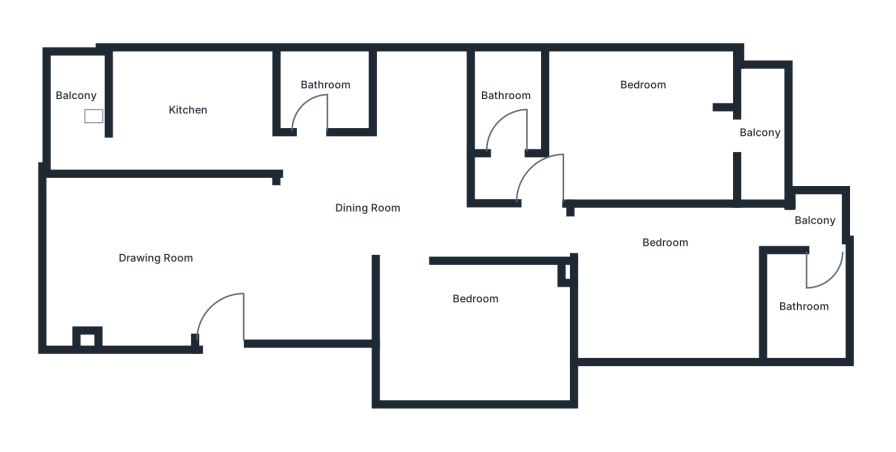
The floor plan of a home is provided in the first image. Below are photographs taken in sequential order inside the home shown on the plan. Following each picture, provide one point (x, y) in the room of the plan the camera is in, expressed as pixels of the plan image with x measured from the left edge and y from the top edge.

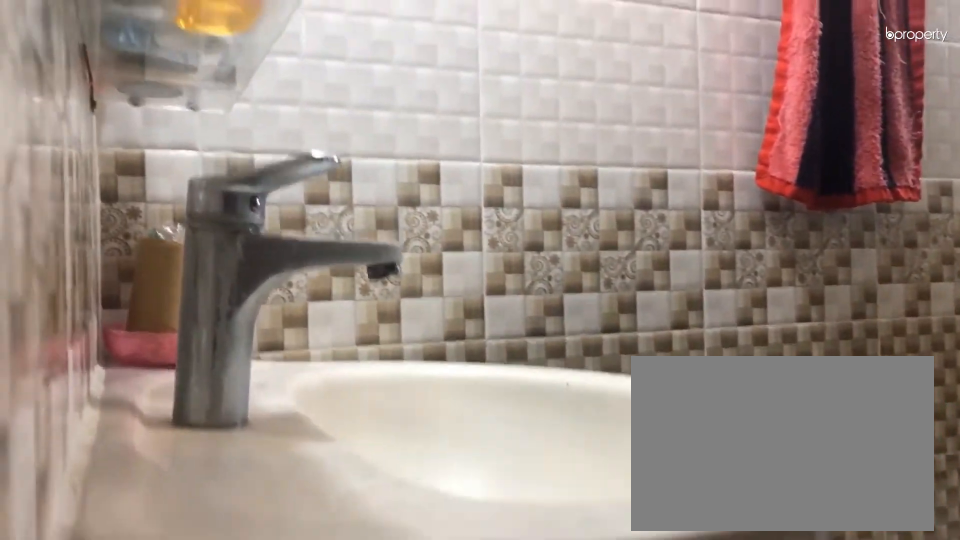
(504, 98)
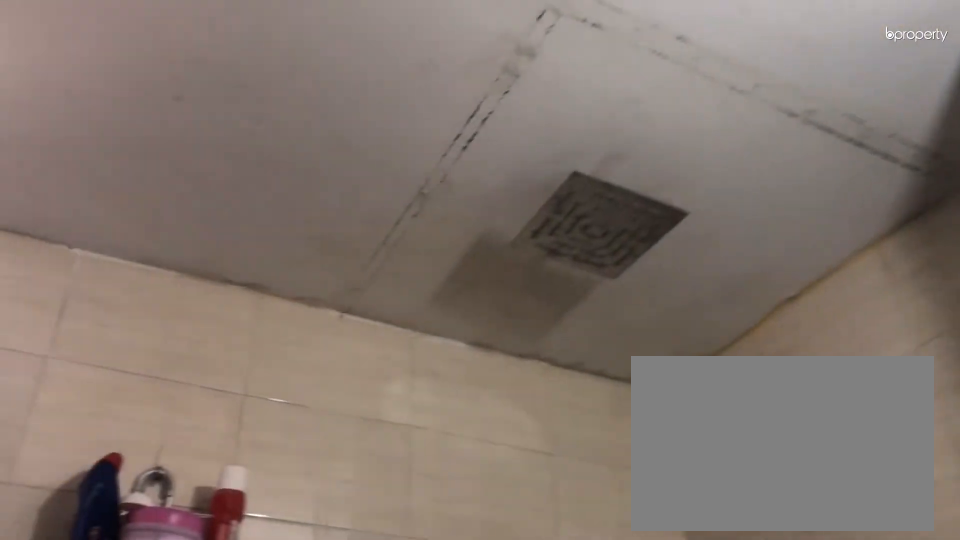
(327, 88)
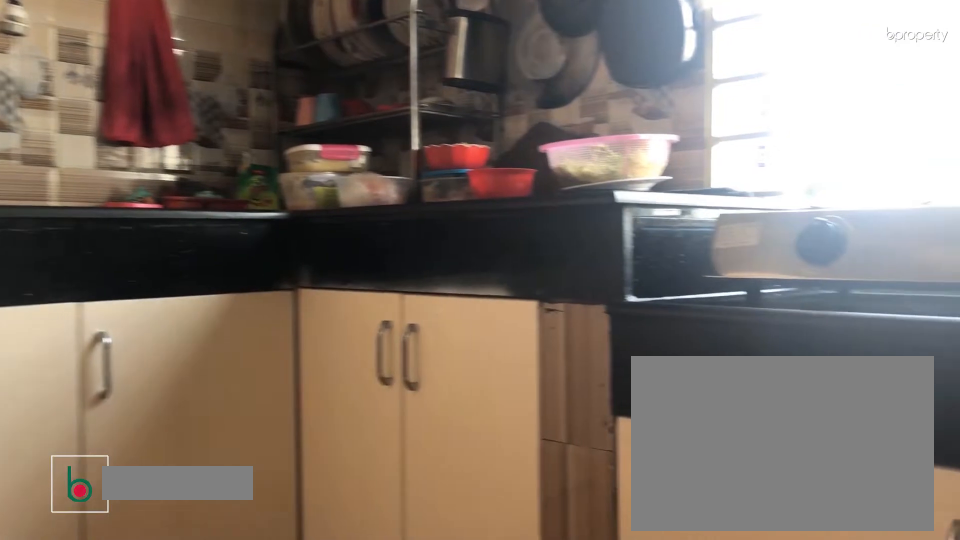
(189, 111)
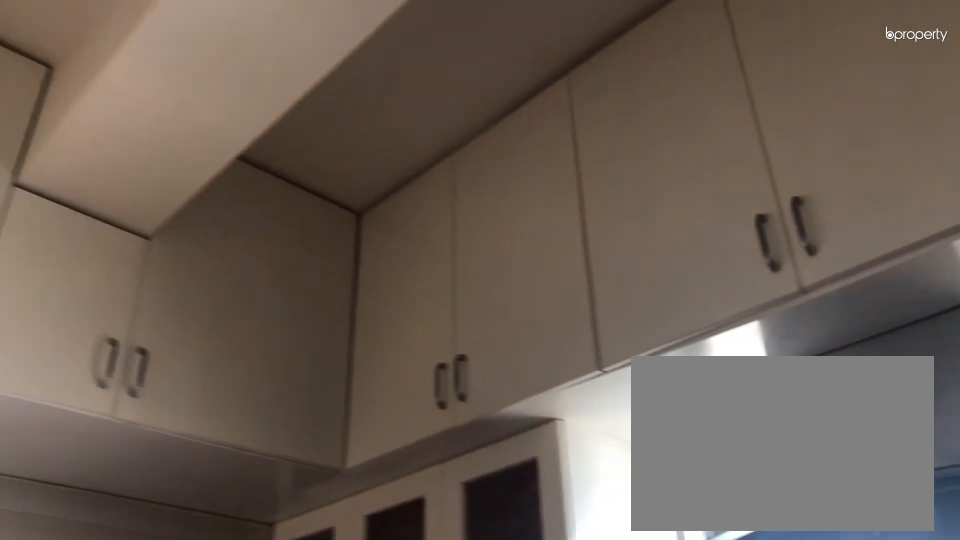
(189, 111)
